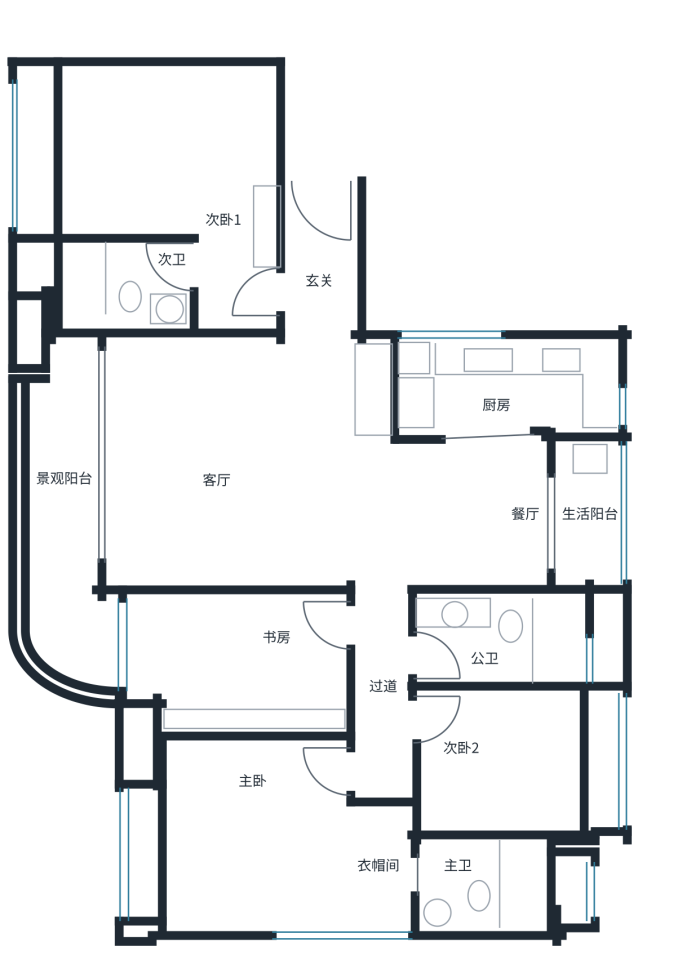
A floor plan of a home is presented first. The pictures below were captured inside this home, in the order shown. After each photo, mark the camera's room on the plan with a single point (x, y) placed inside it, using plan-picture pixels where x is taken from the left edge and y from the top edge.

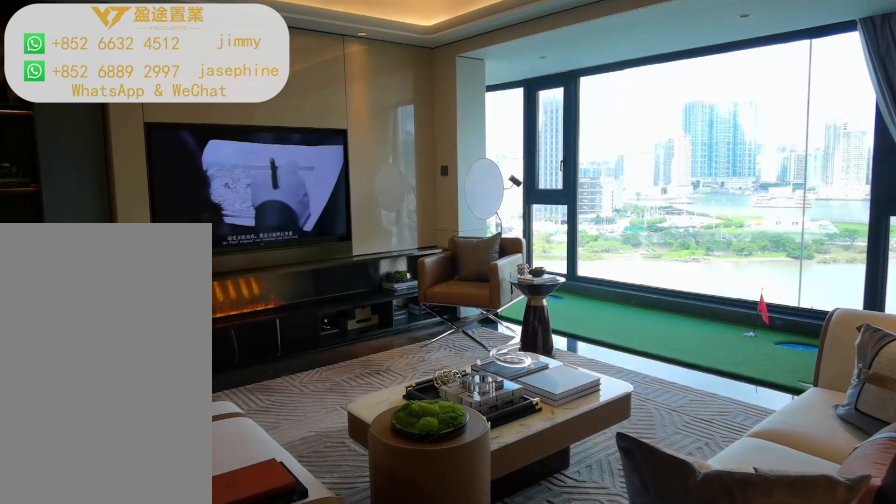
(230, 470)
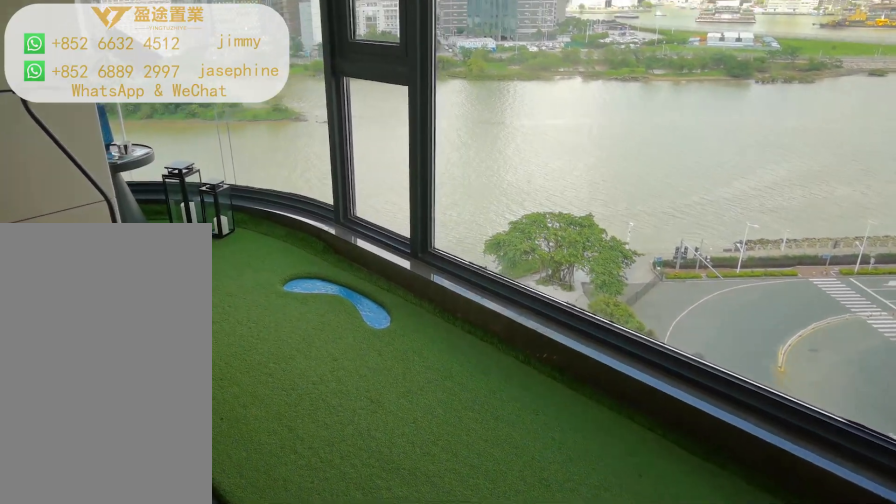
(58, 521)
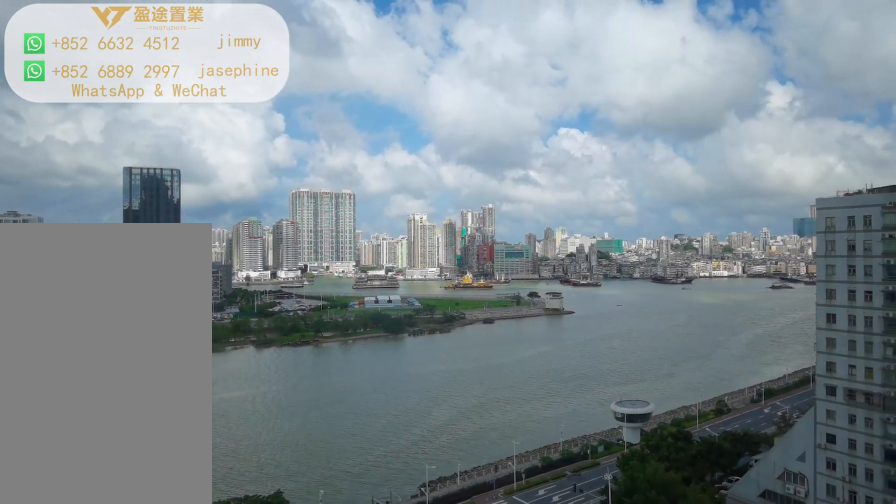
(58, 521)
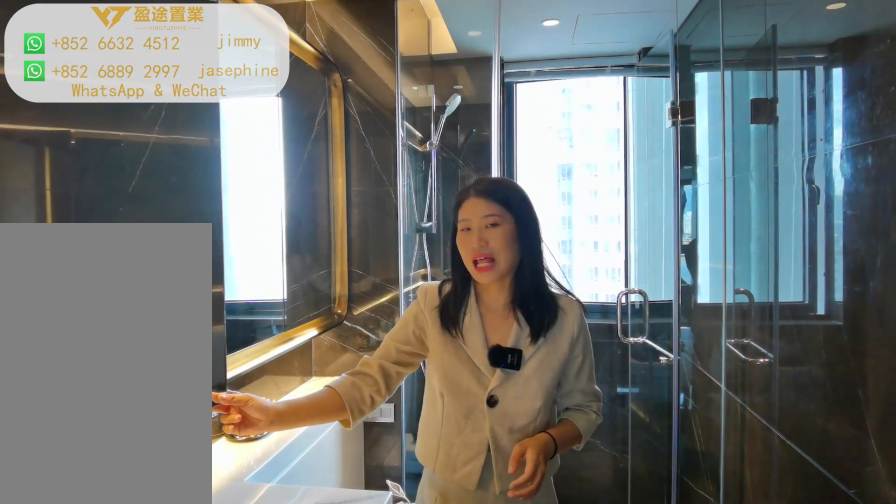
(501, 643)
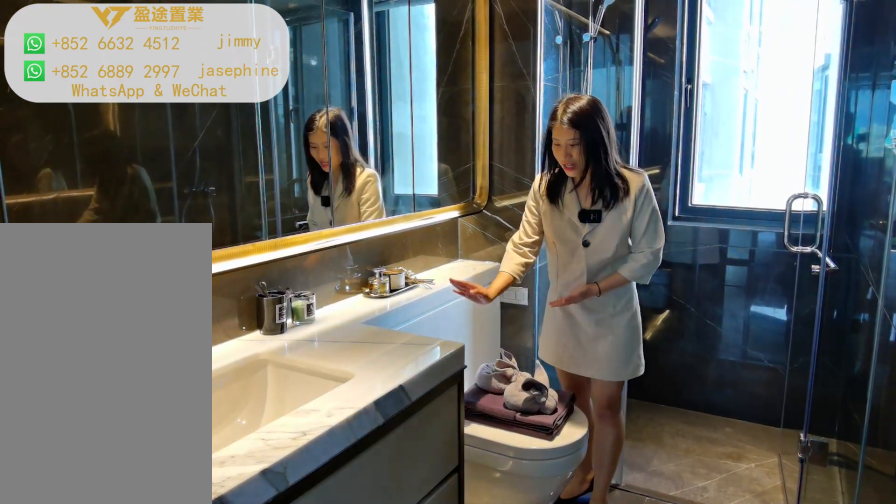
(501, 643)
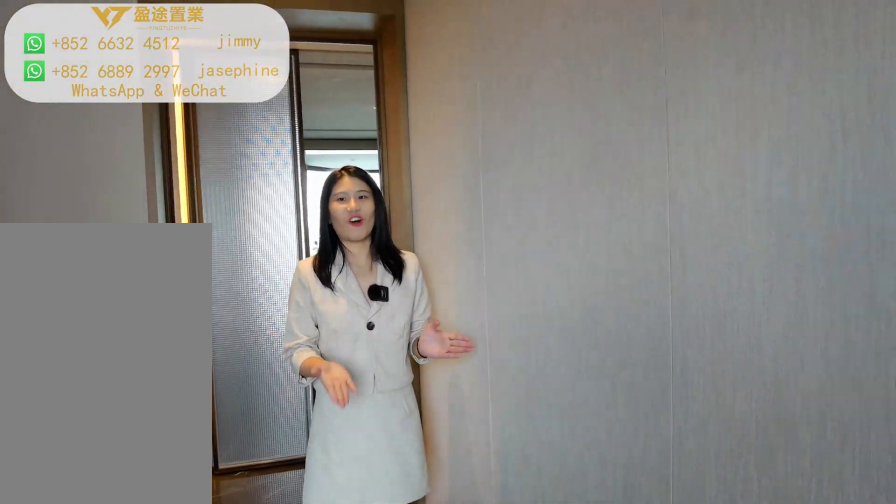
(518, 764)
